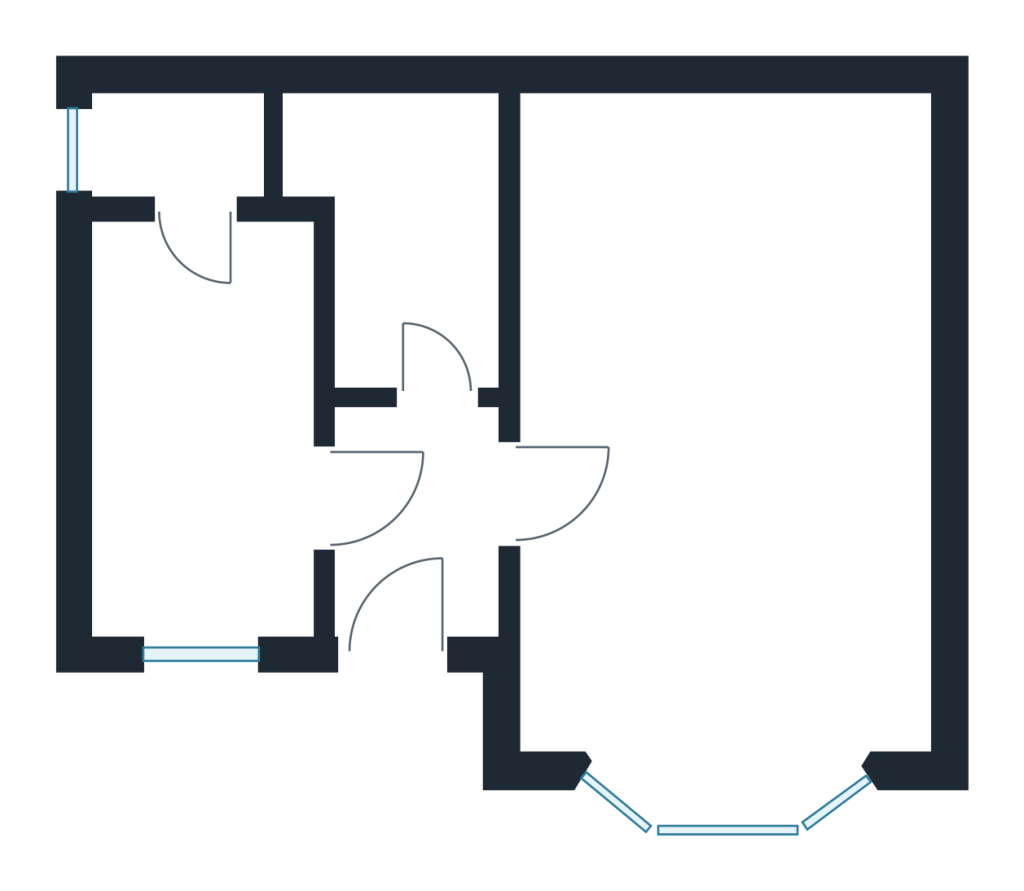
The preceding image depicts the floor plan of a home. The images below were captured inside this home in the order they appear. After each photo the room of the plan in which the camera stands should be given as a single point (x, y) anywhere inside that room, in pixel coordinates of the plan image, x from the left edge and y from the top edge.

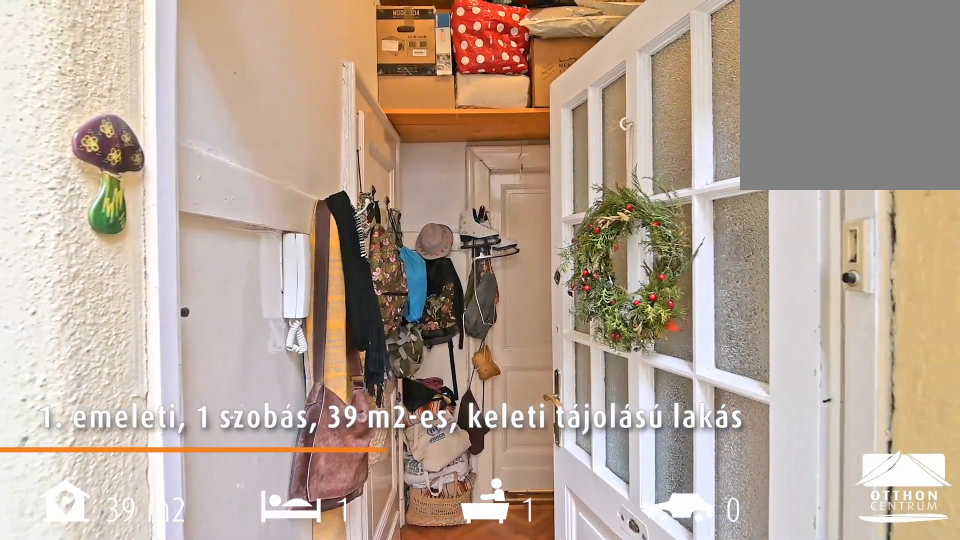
(422, 529)
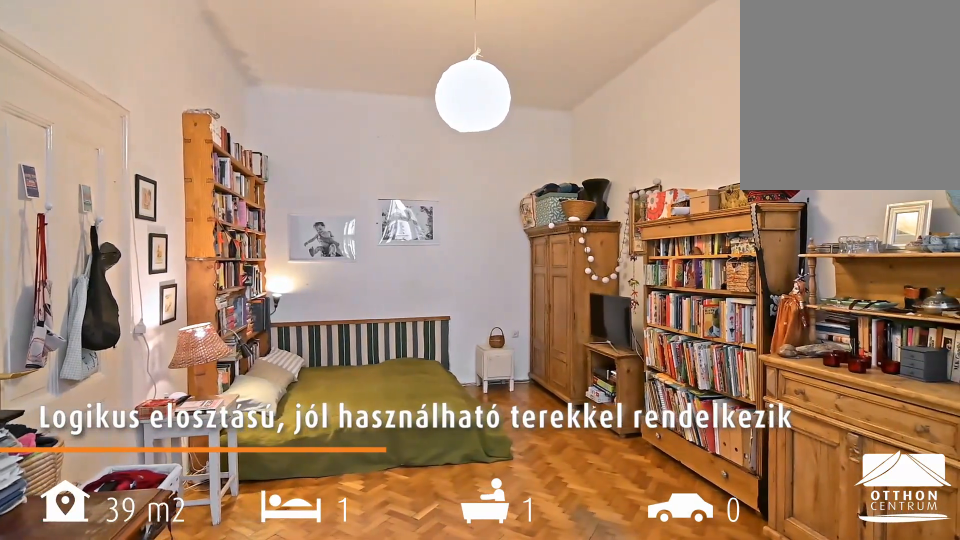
(725, 421)
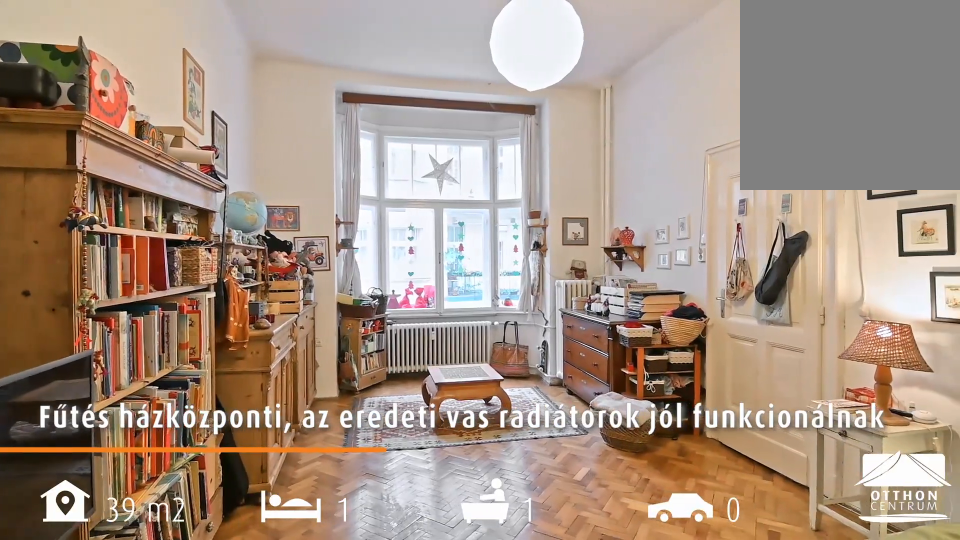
(724, 421)
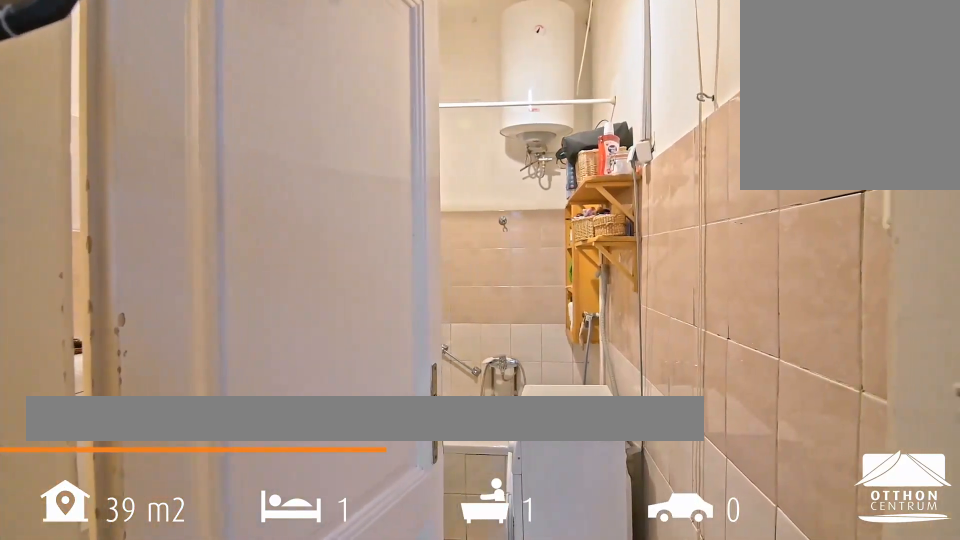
(408, 226)
